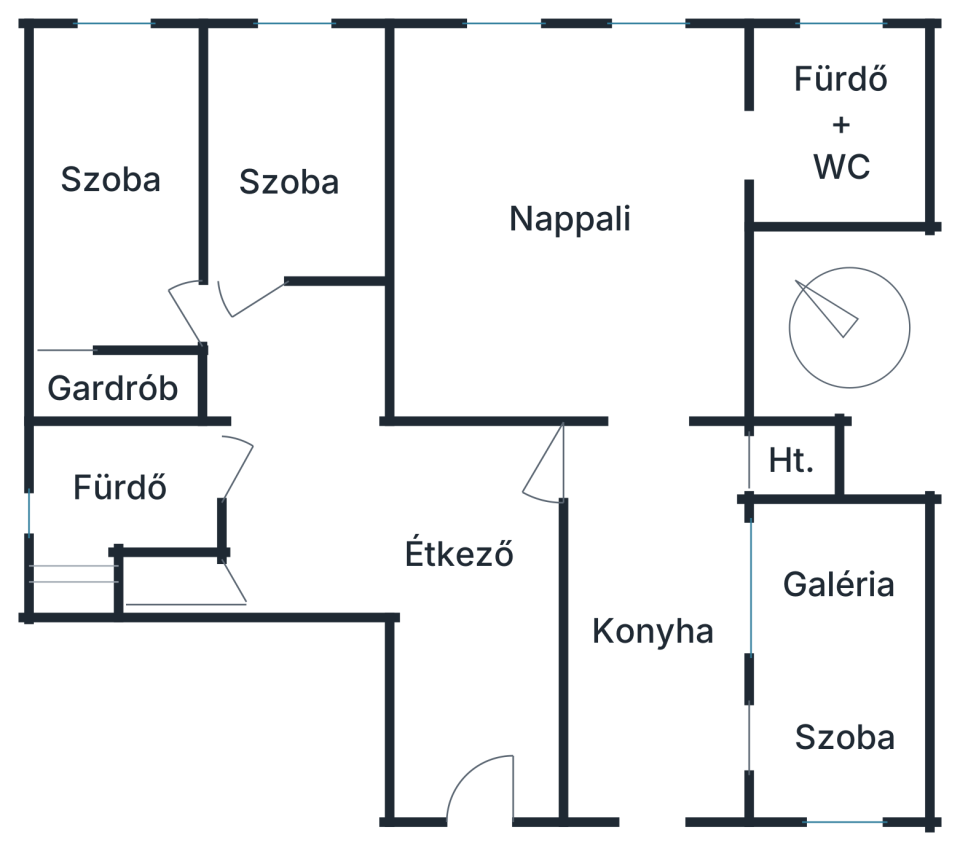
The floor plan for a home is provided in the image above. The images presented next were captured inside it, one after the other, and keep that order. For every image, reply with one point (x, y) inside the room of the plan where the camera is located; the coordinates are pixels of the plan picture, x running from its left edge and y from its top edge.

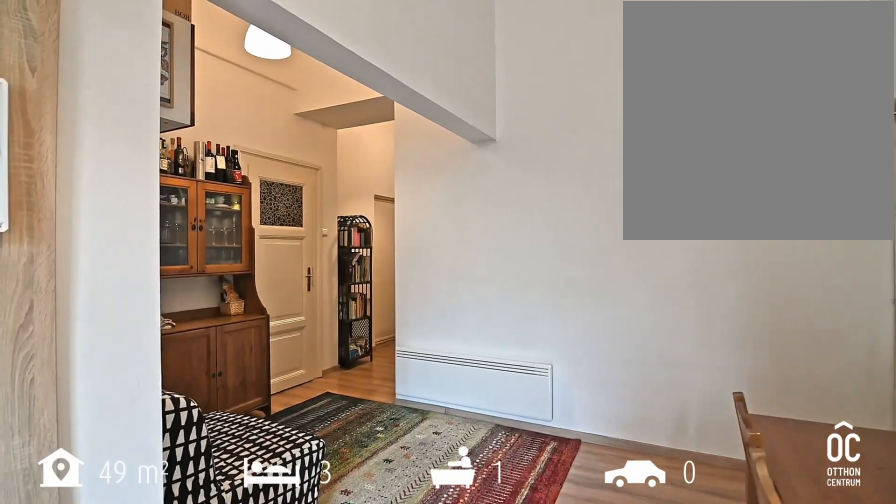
(471, 558)
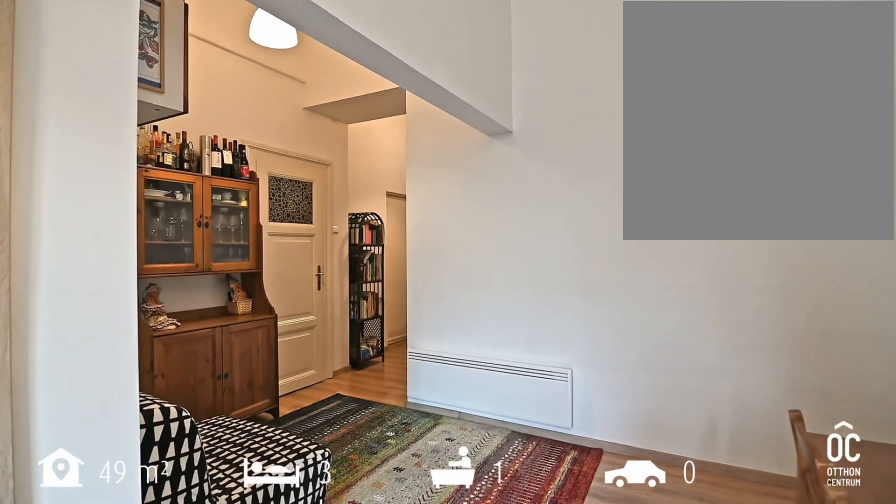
(472, 558)
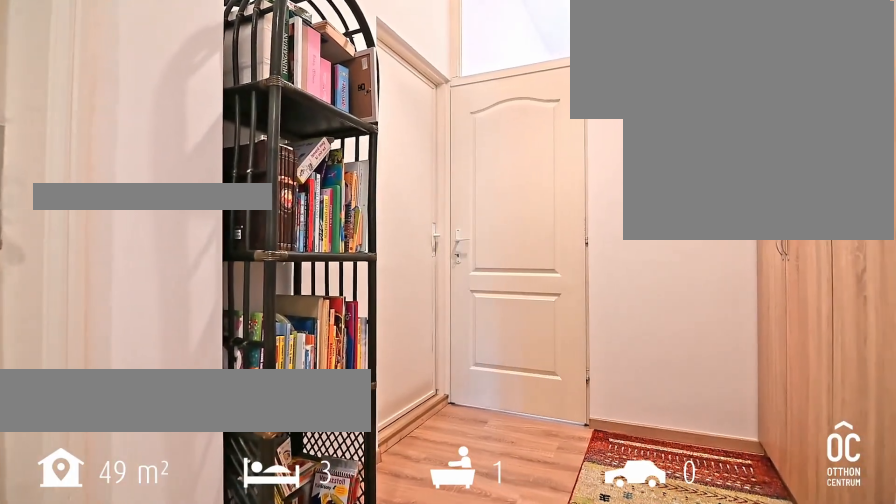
(291, 413)
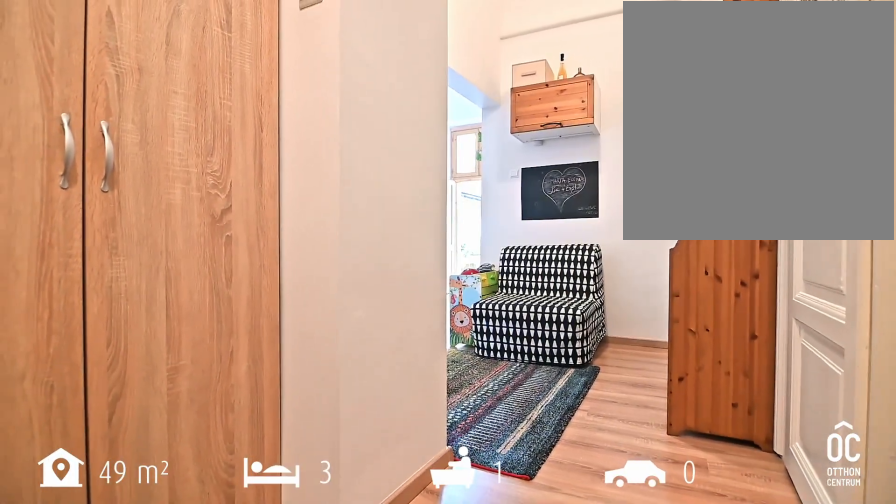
(291, 413)
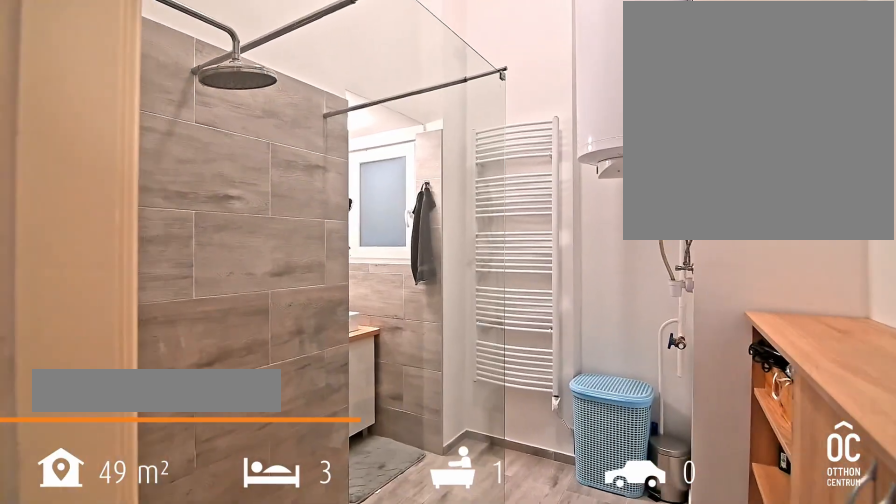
(121, 485)
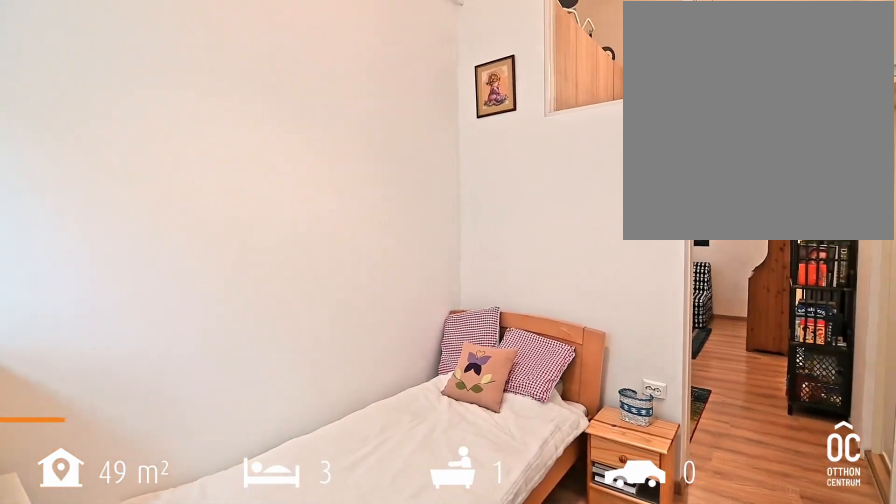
(293, 182)
